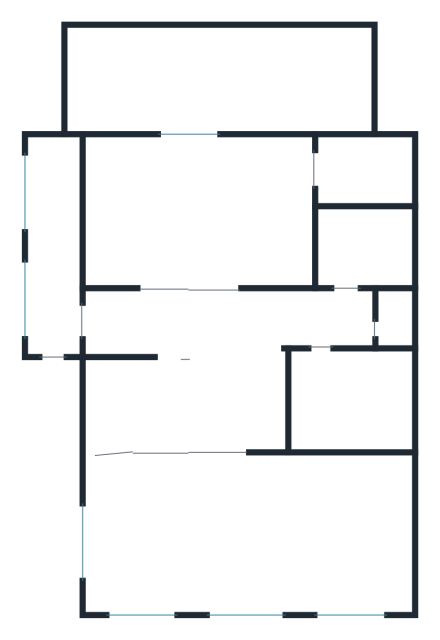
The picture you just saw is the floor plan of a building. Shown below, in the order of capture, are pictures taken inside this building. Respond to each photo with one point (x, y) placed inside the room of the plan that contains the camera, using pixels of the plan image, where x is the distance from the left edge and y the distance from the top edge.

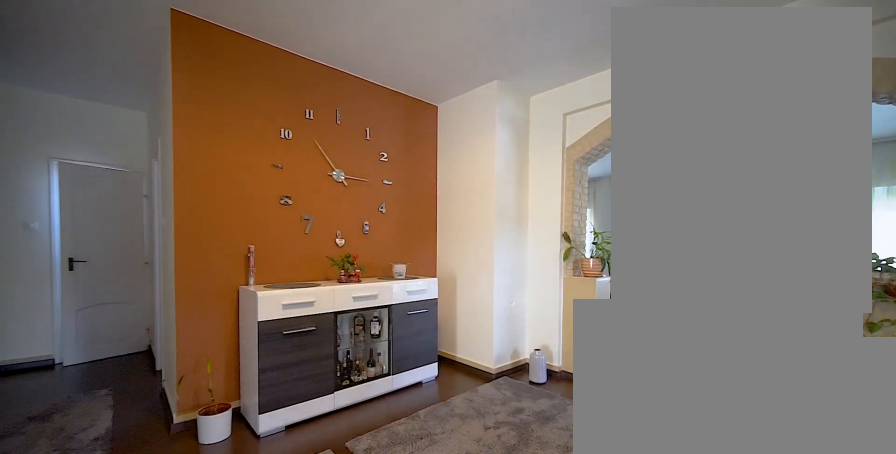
(207, 373)
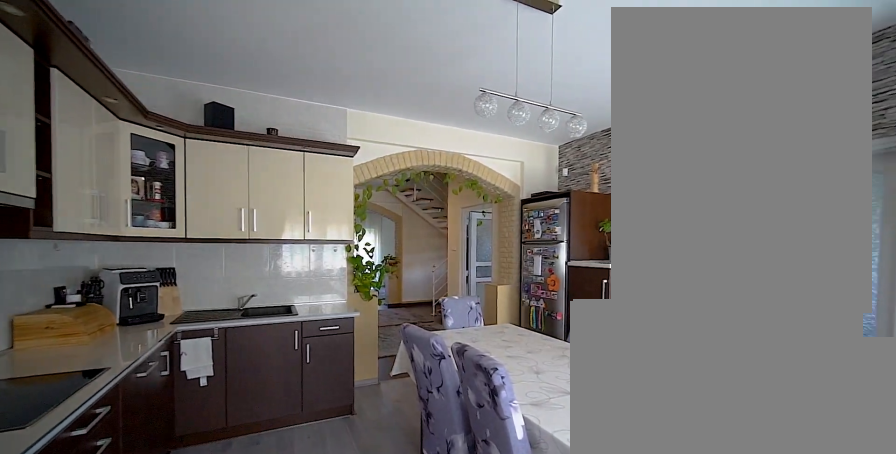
(202, 222)
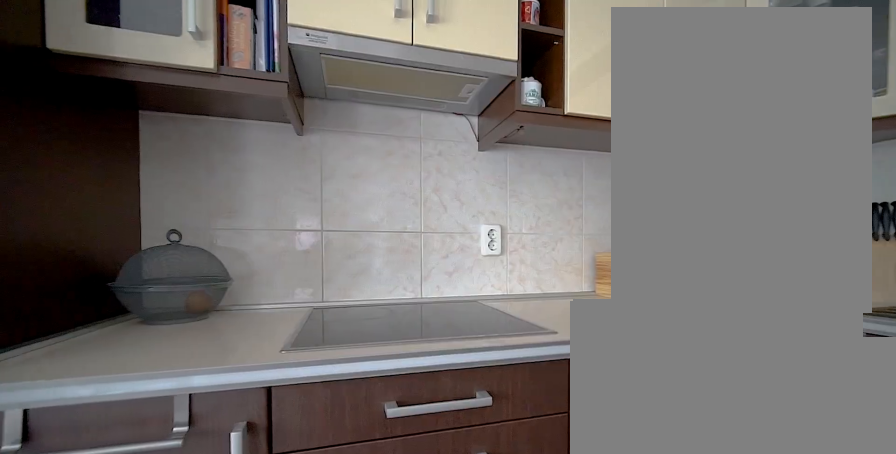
(201, 222)
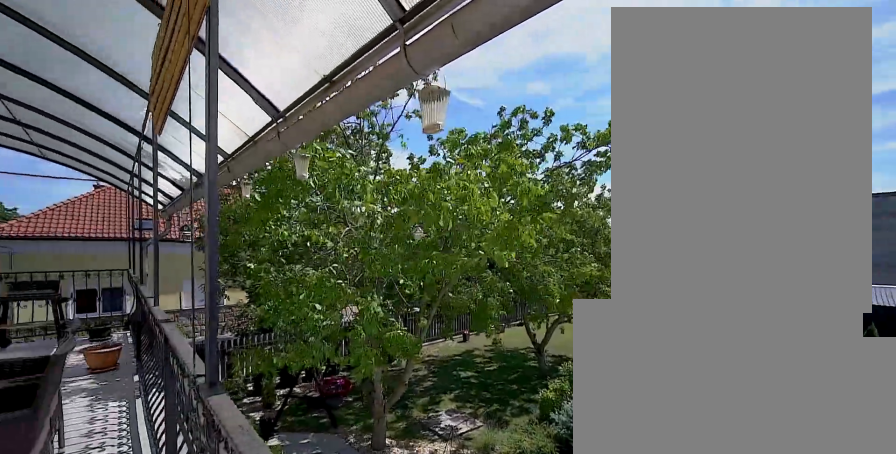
(233, 75)
